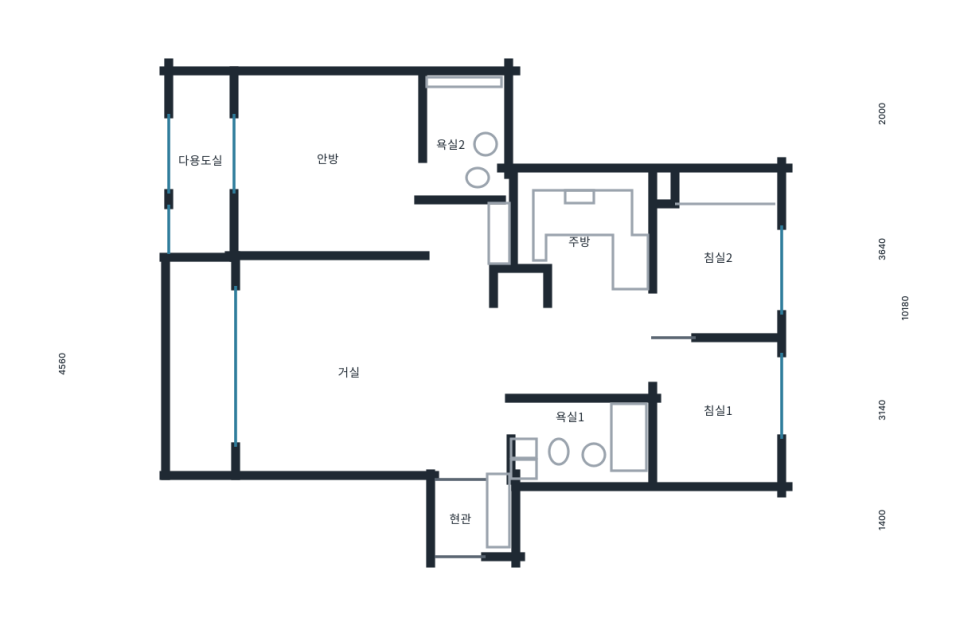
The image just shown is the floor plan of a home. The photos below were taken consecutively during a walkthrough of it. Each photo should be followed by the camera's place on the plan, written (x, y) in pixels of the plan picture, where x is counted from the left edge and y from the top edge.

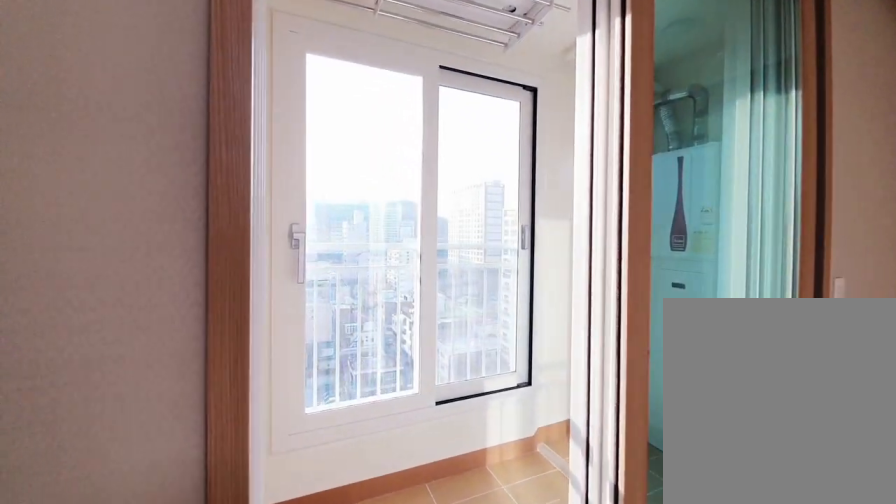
(225, 186)
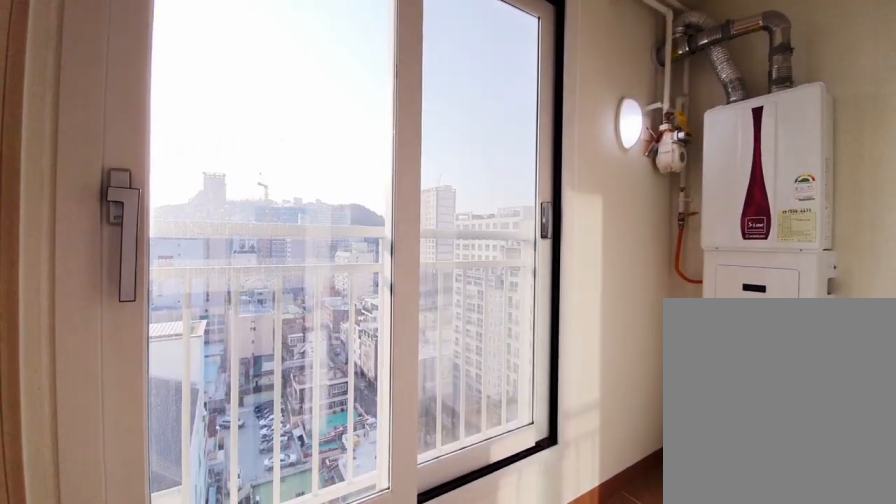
(224, 187)
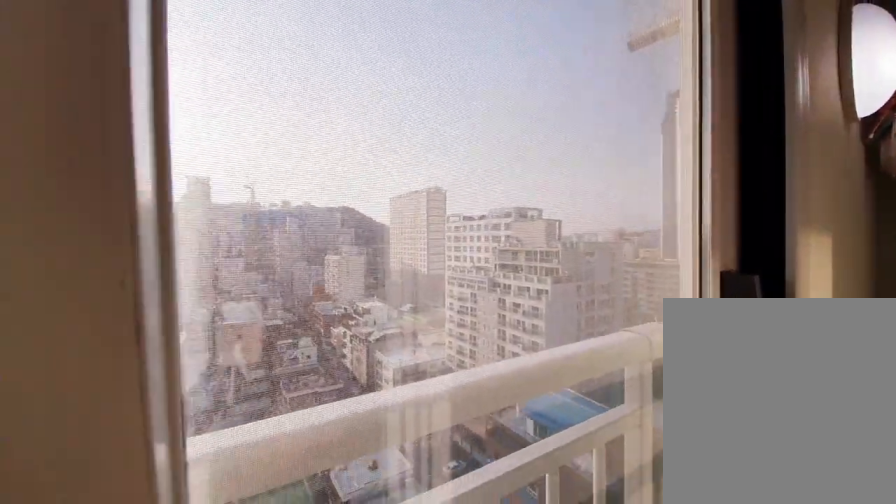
(224, 186)
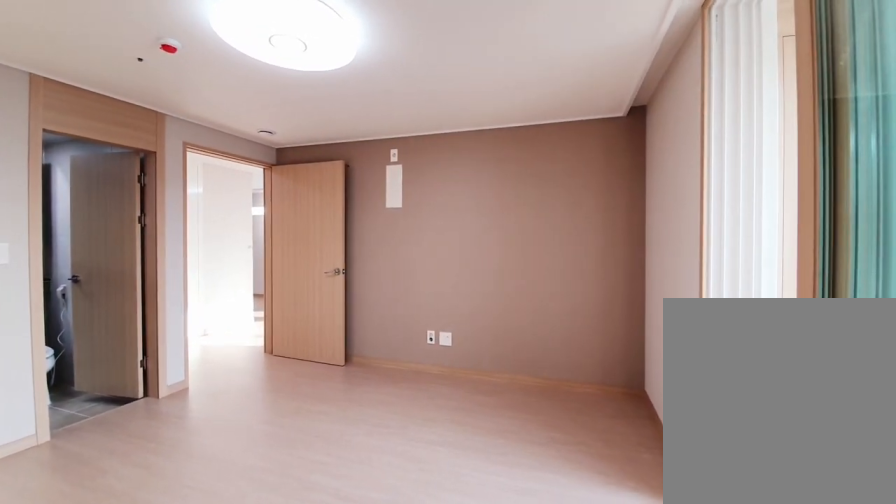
(312, 202)
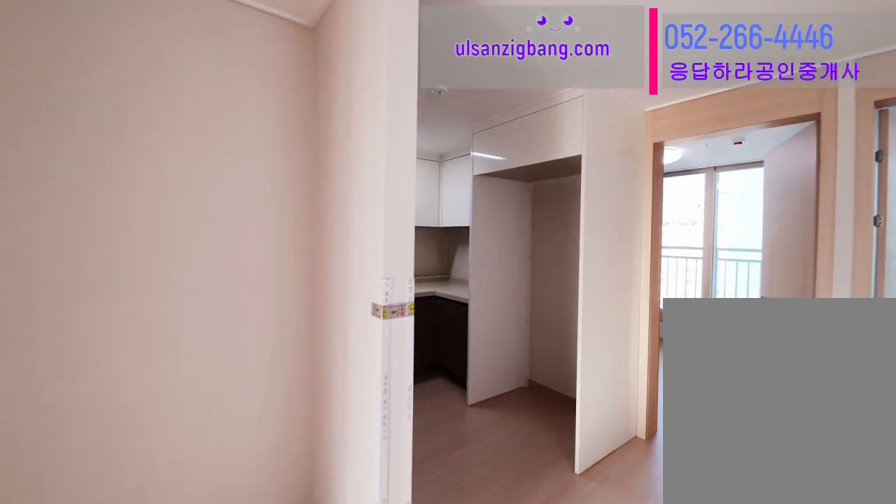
(468, 327)
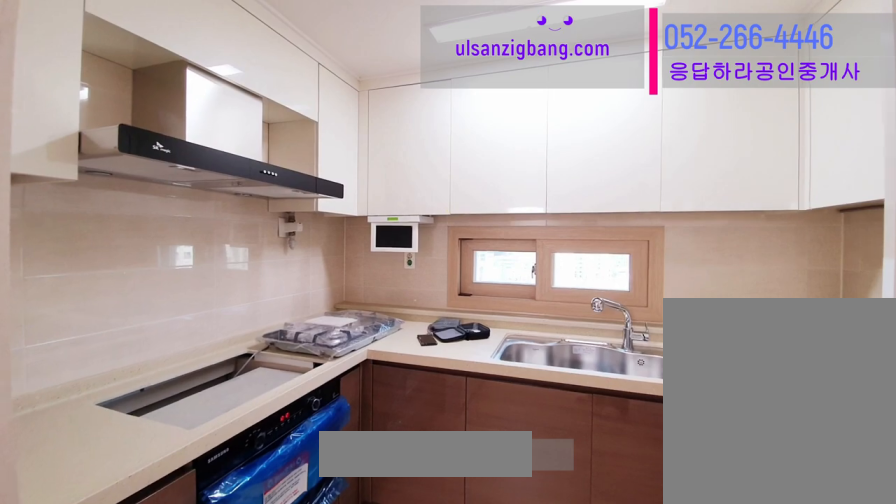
(587, 254)
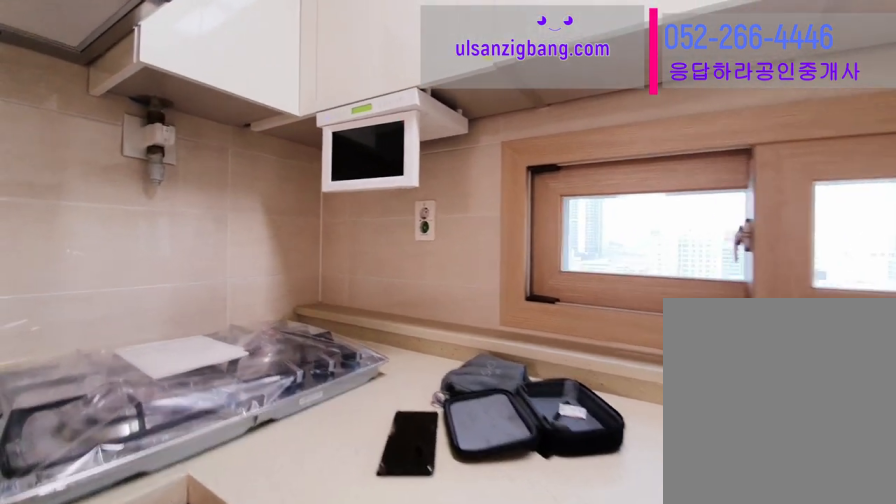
(587, 253)
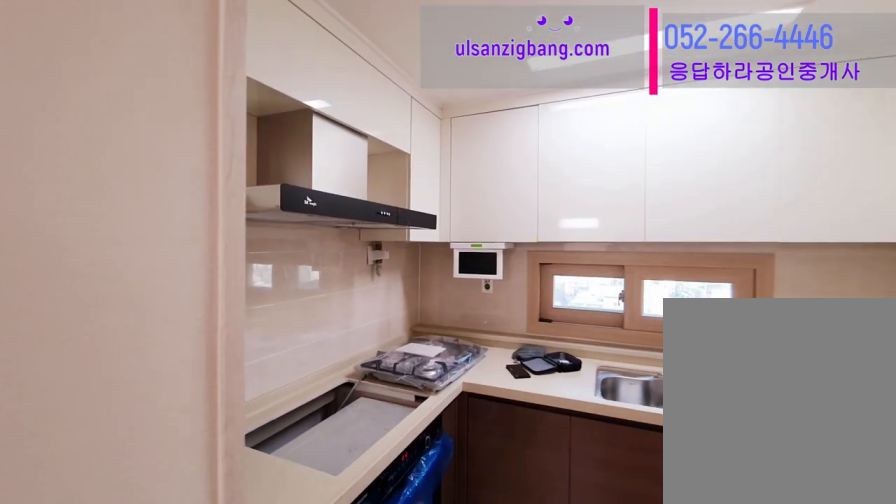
(587, 252)
